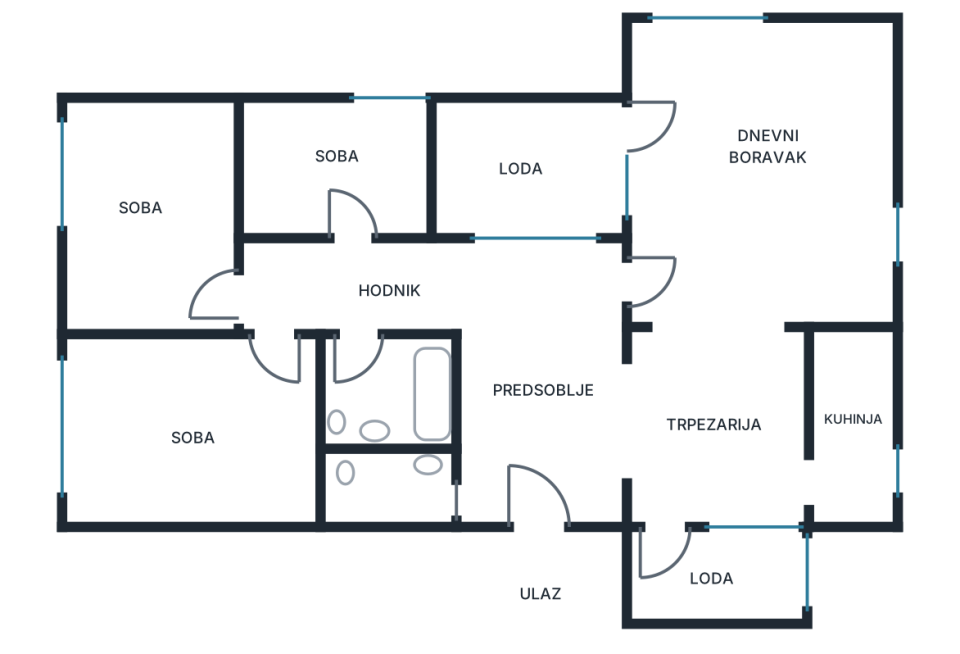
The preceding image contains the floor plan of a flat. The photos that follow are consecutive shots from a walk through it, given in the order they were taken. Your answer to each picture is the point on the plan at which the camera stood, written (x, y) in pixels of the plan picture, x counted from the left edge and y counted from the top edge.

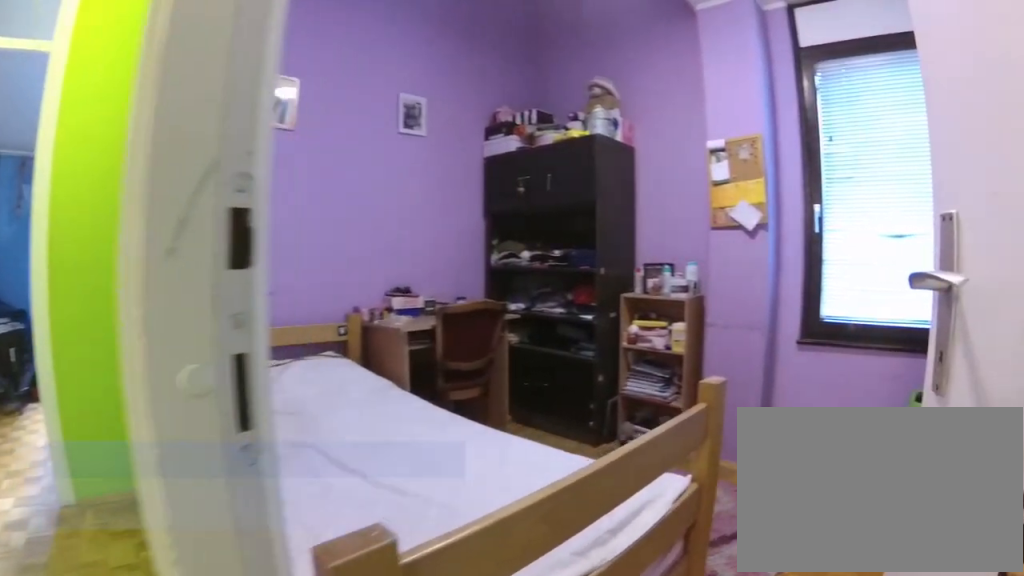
(383, 287)
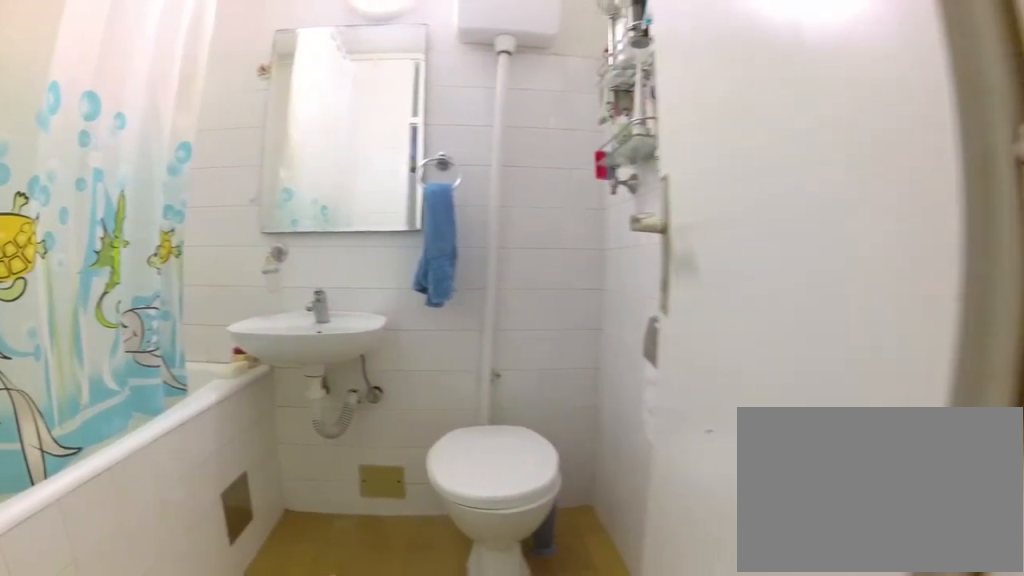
(365, 304)
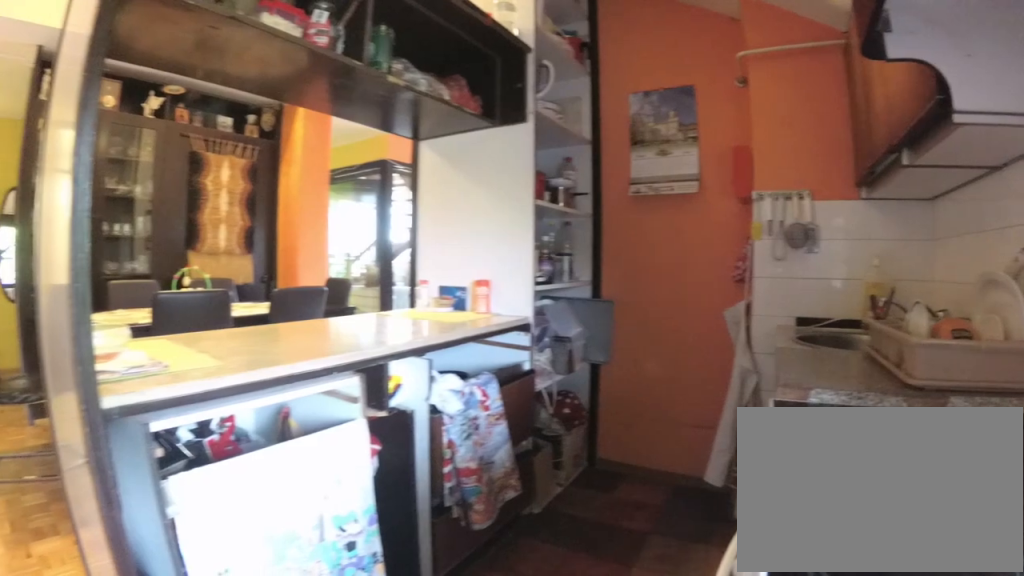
(857, 520)
